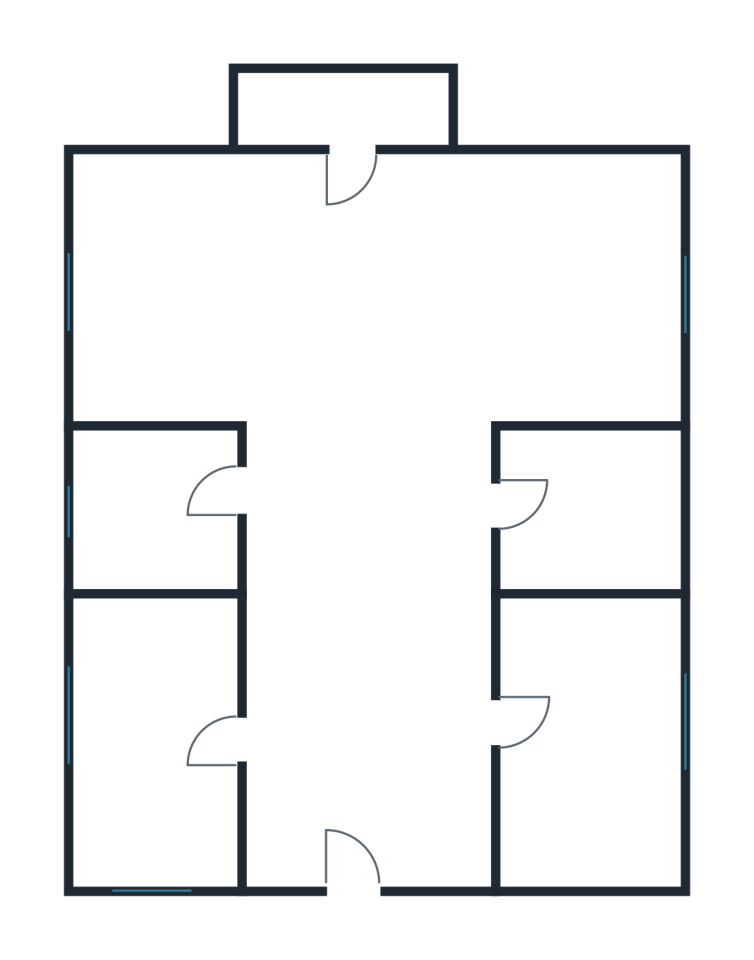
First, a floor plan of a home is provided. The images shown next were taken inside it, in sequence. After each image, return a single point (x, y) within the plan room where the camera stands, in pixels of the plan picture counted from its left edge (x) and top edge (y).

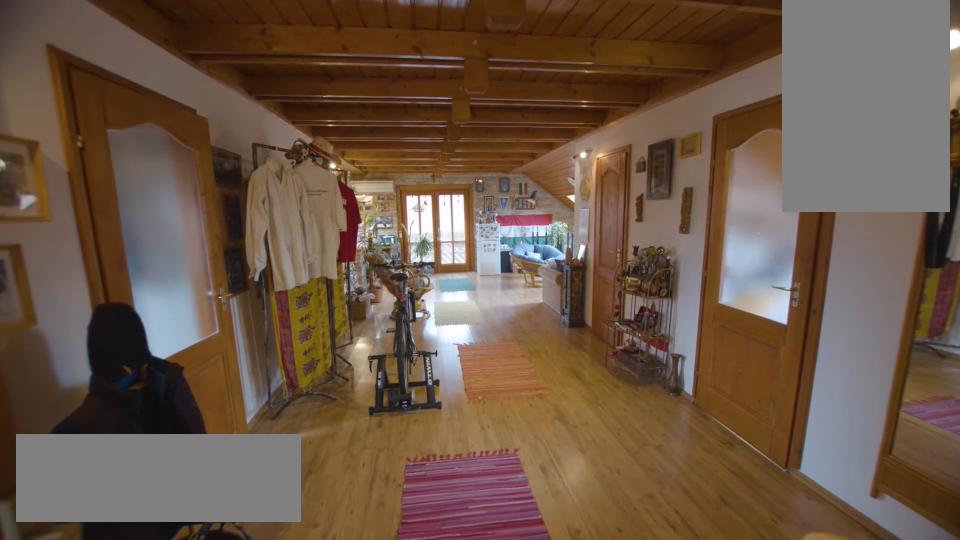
(366, 795)
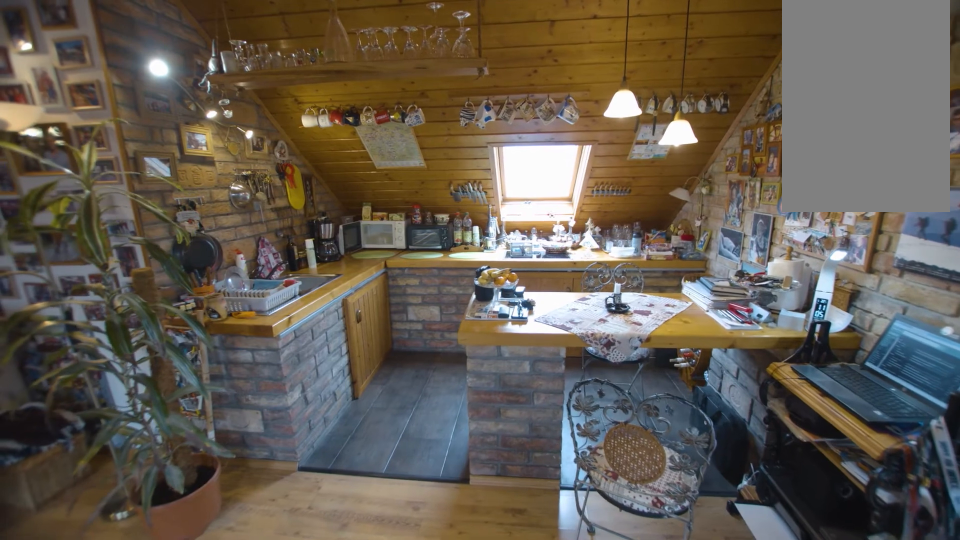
(169, 284)
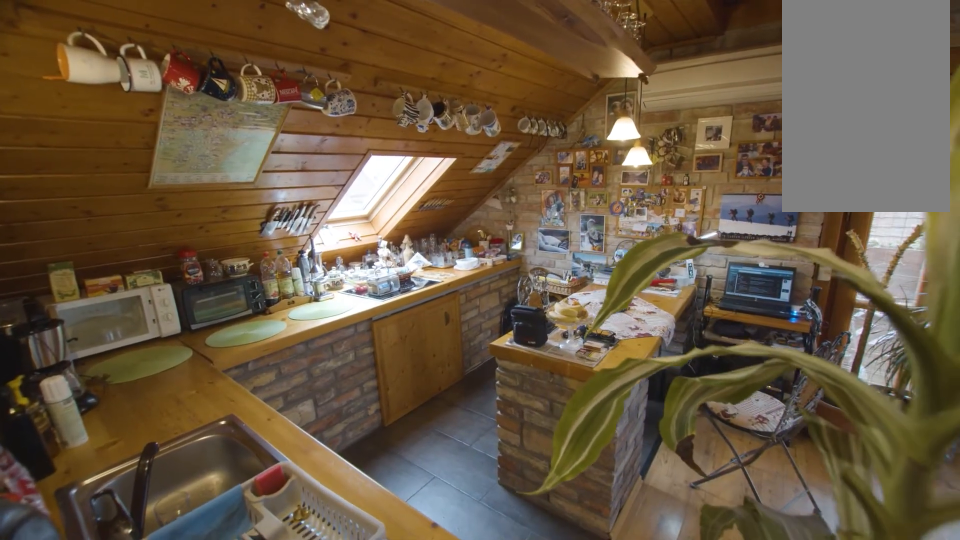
(168, 284)
